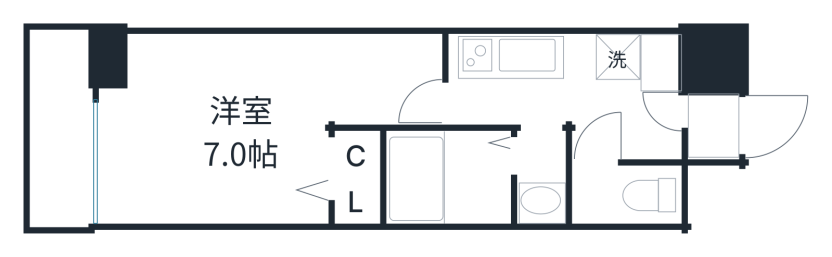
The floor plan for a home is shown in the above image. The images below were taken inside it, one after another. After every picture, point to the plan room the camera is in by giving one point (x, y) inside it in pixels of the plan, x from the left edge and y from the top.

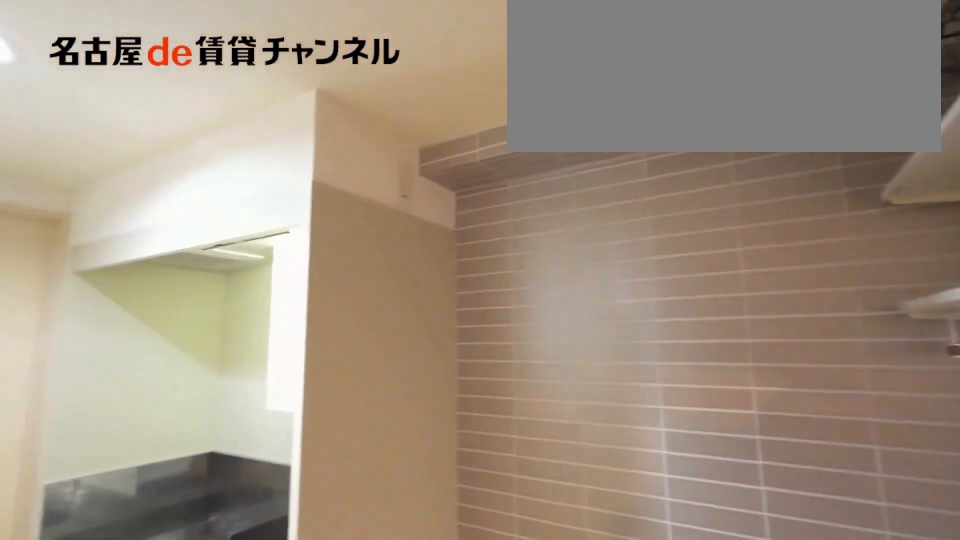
(610, 60)
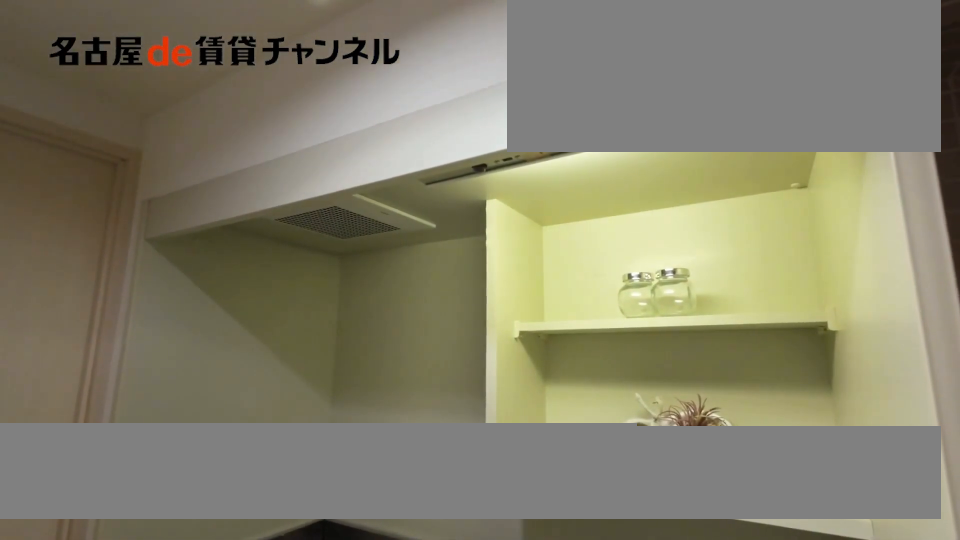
(521, 56)
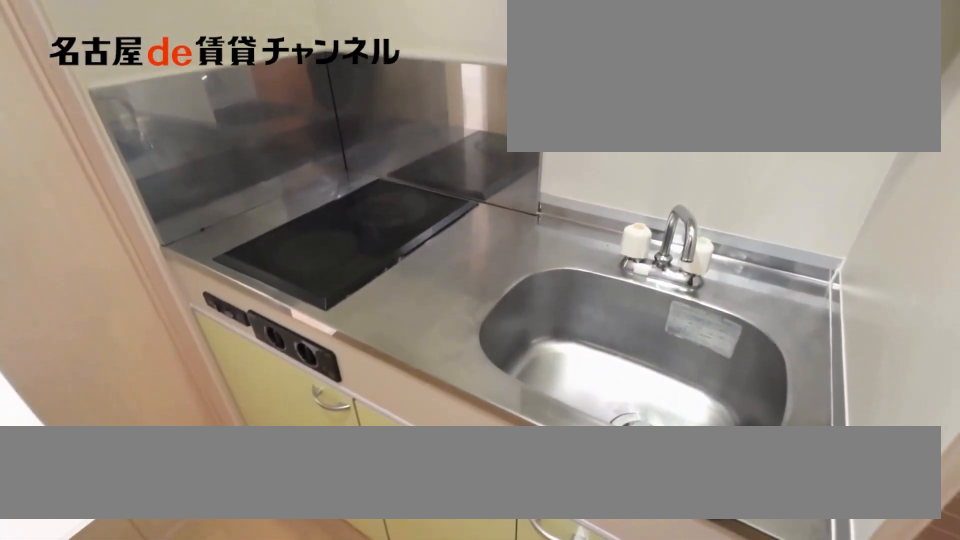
(521, 56)
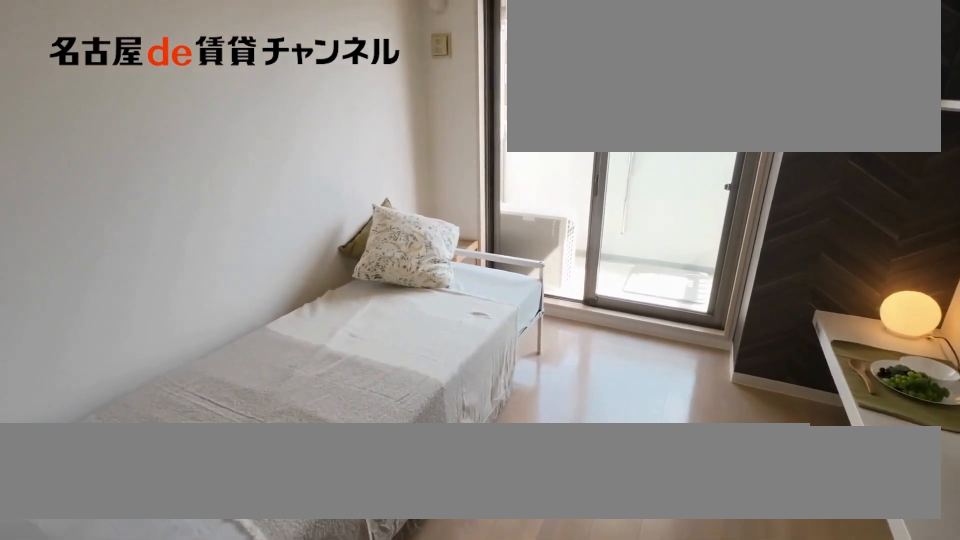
(246, 119)
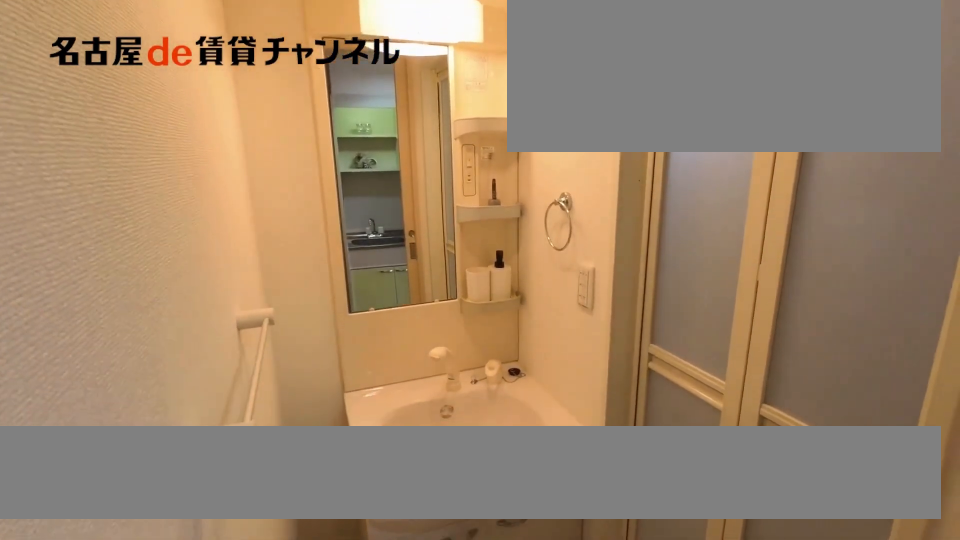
(550, 177)
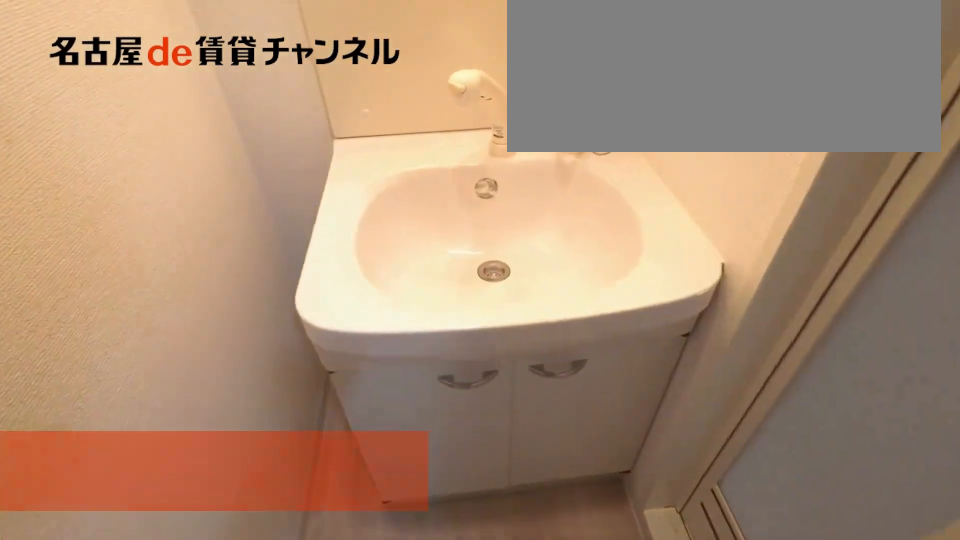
(550, 177)
